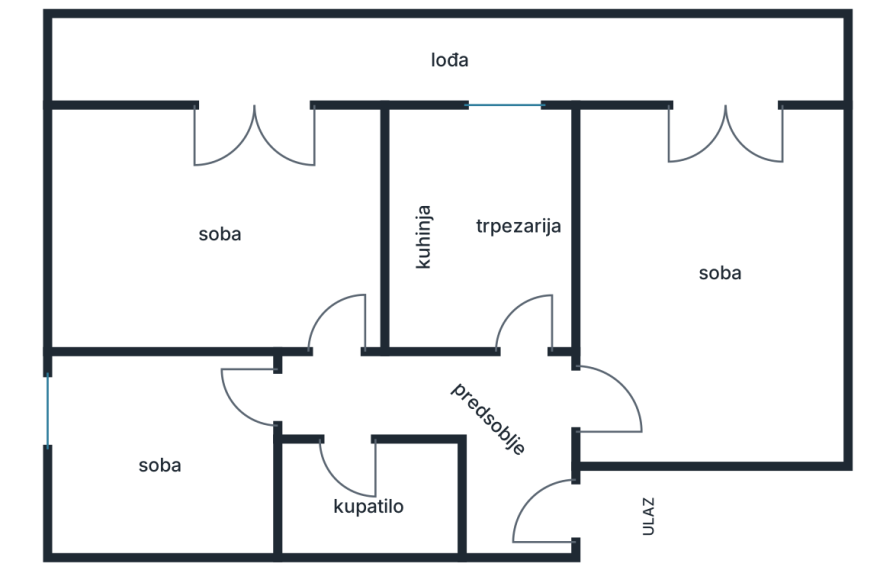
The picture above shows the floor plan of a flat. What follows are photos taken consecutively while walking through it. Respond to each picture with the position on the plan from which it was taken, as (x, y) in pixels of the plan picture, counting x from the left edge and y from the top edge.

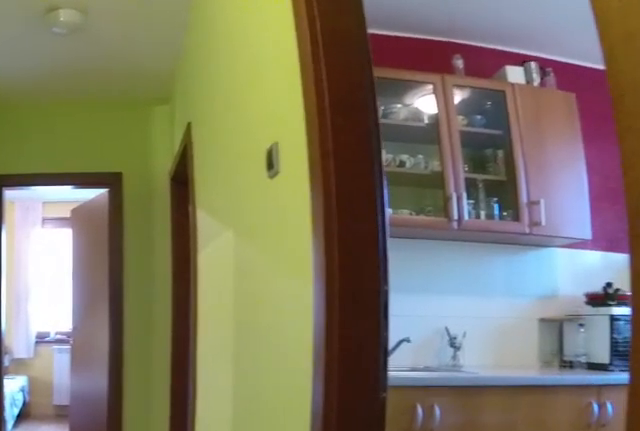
(570, 382)
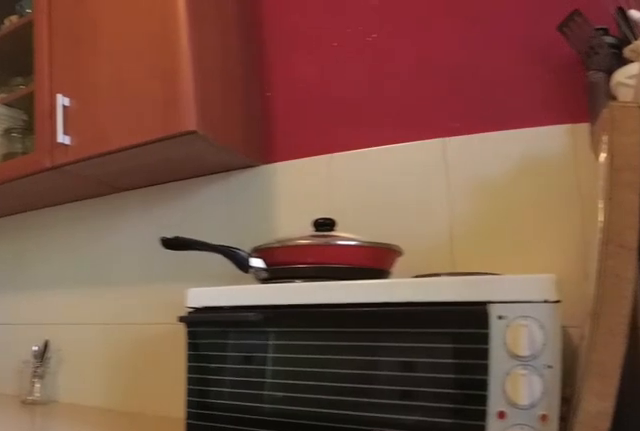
(552, 141)
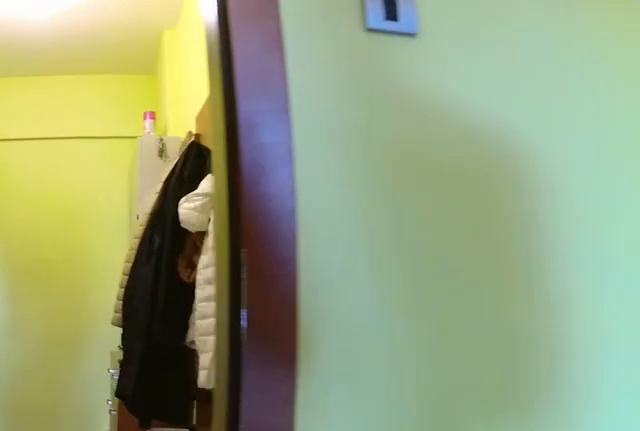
(526, 291)
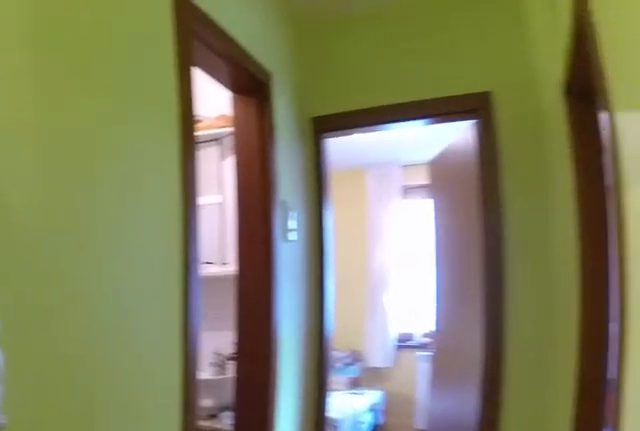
(554, 362)
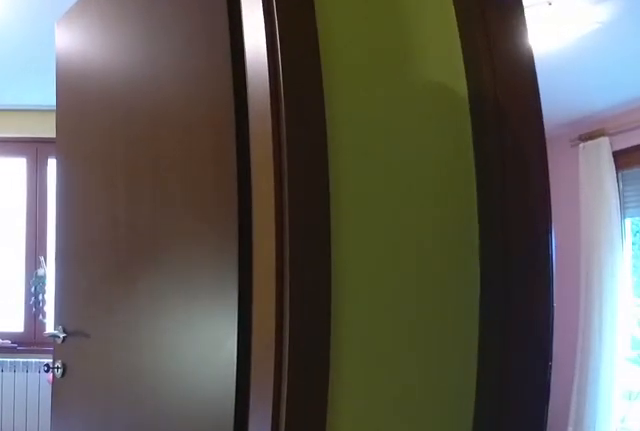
(358, 392)
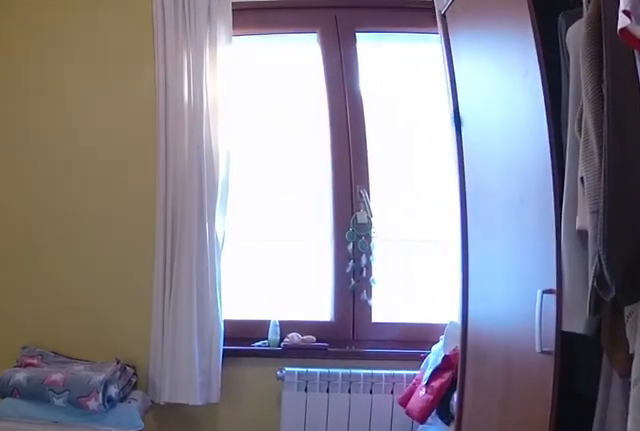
(261, 396)
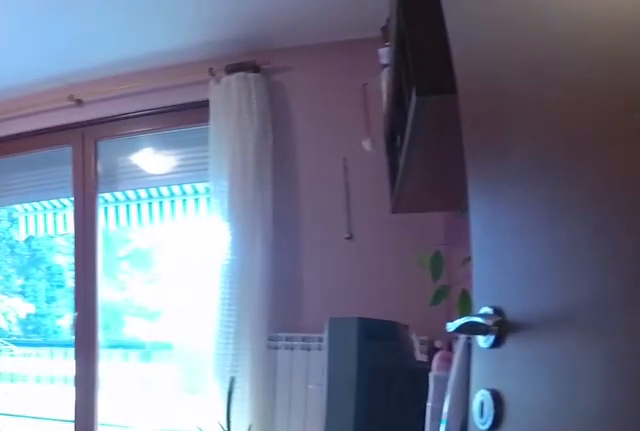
(310, 378)
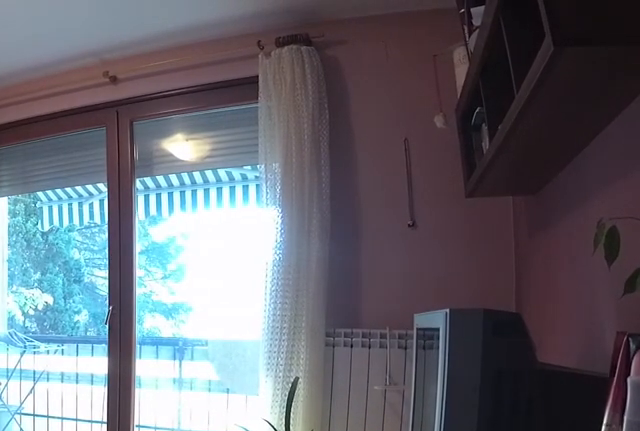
(318, 368)
